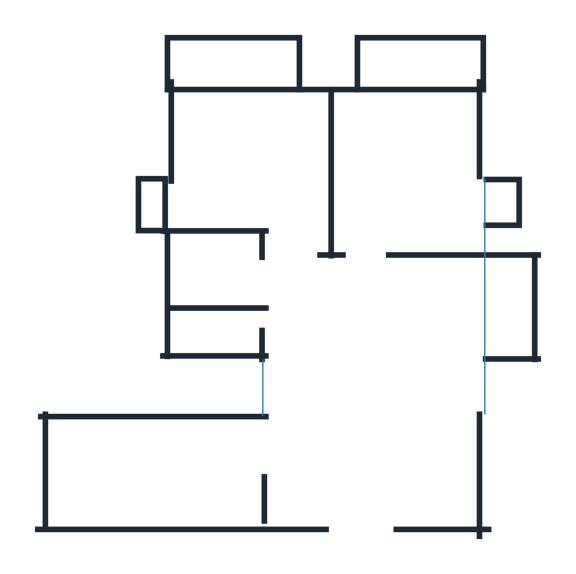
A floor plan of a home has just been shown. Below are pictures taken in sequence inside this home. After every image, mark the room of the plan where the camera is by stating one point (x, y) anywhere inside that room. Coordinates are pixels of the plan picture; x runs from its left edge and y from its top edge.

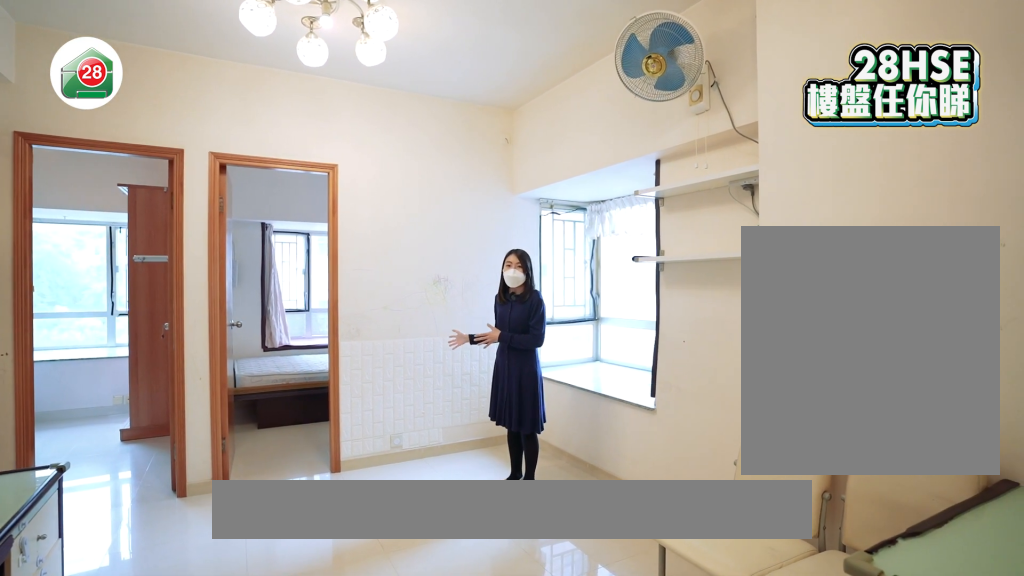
(376, 392)
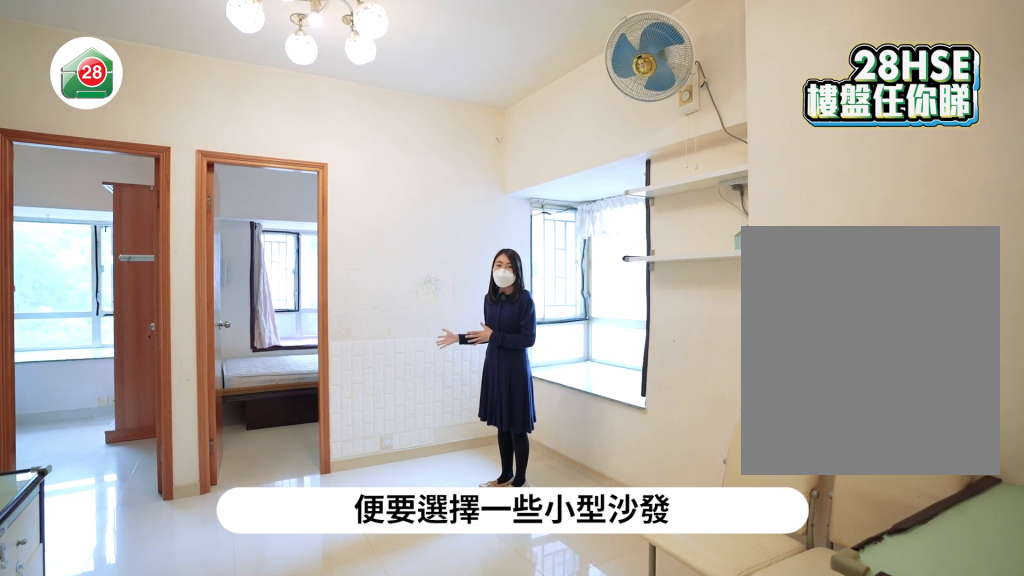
(376, 392)
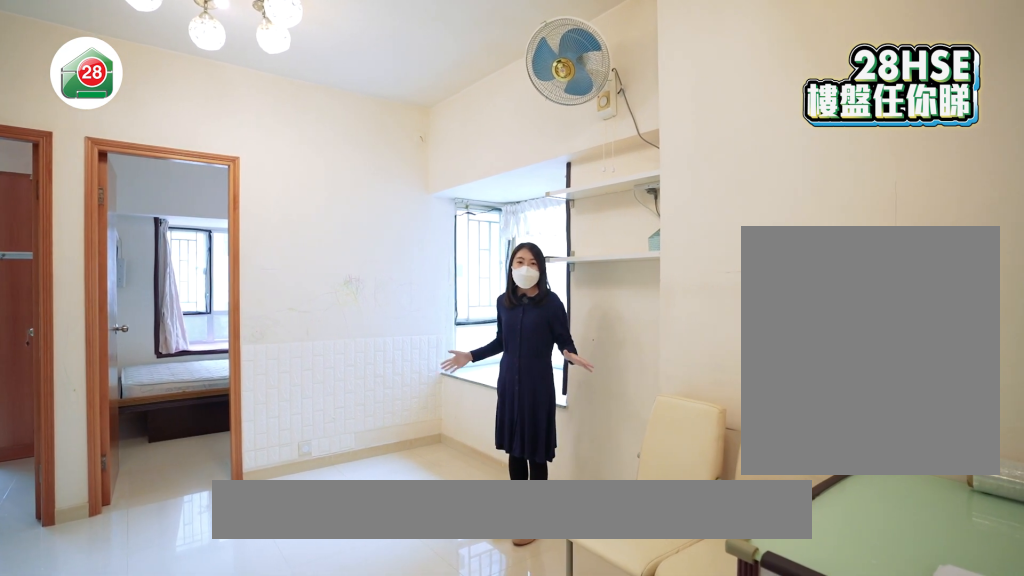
(376, 392)
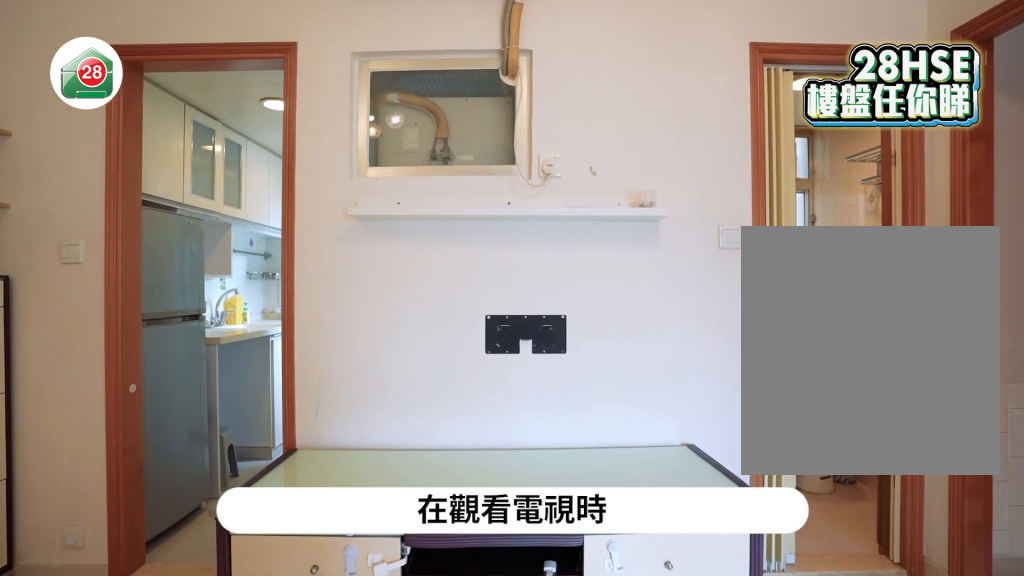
(375, 404)
